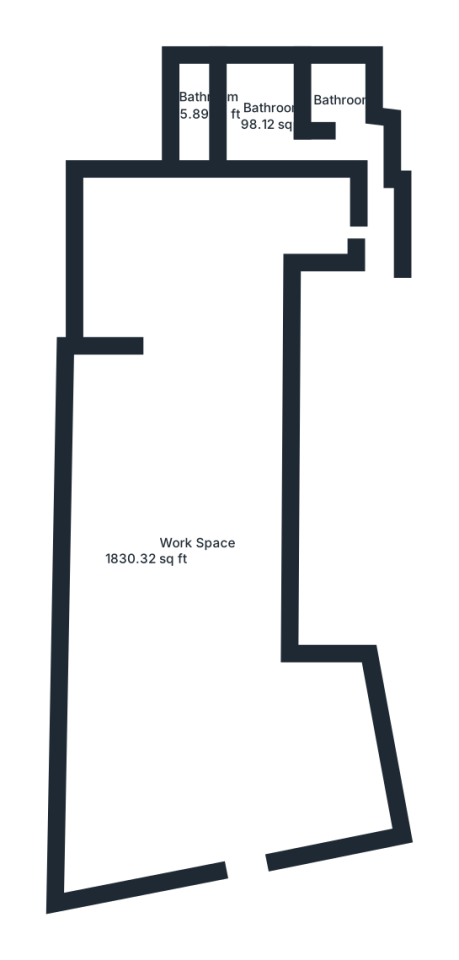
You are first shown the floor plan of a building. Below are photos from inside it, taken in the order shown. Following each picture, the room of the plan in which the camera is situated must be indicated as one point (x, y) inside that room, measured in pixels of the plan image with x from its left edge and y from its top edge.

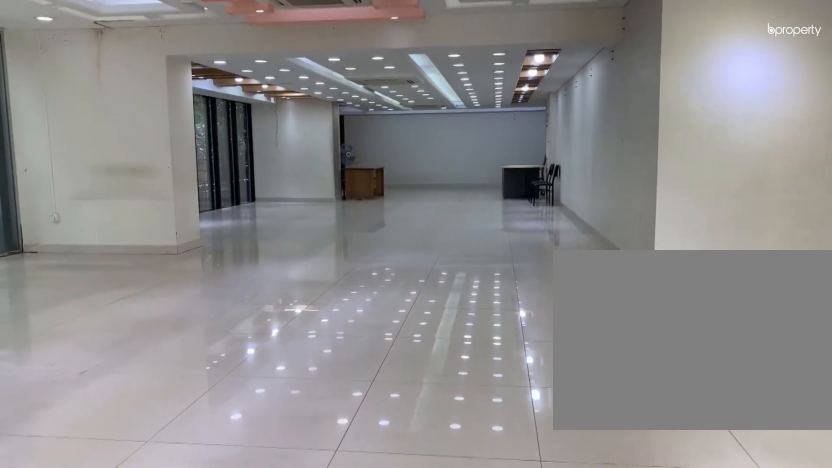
(184, 742)
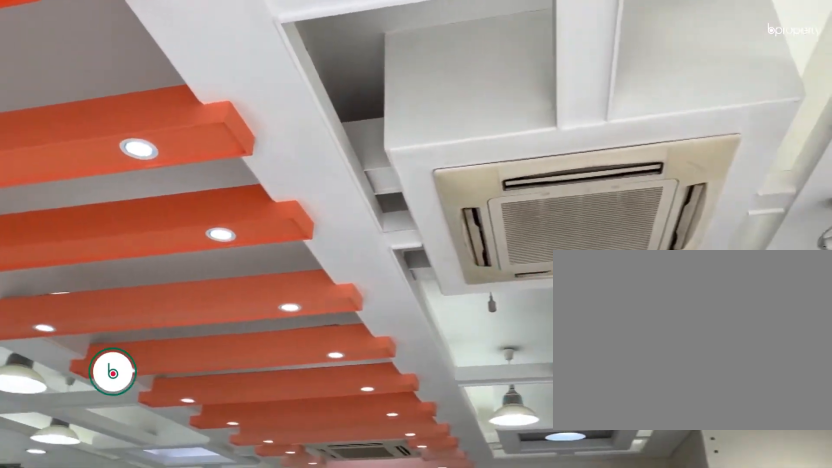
(186, 689)
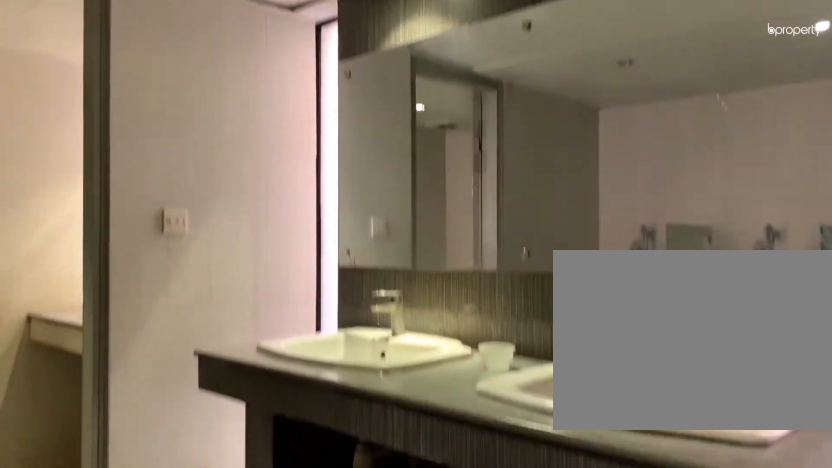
(256, 114)
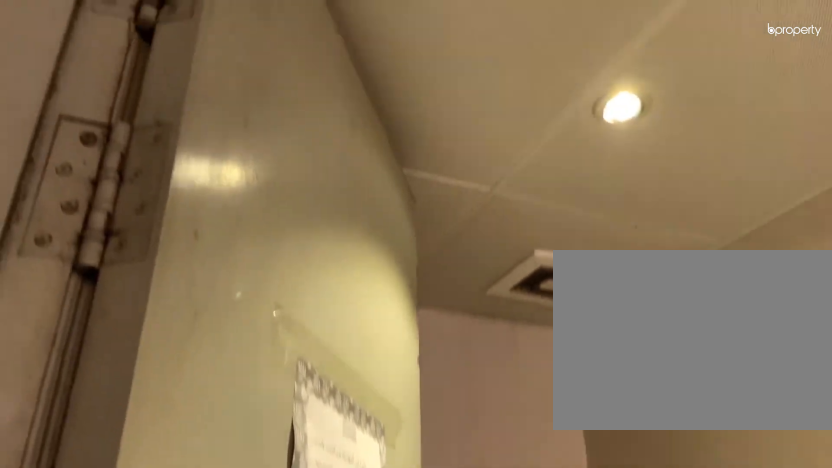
(256, 114)
